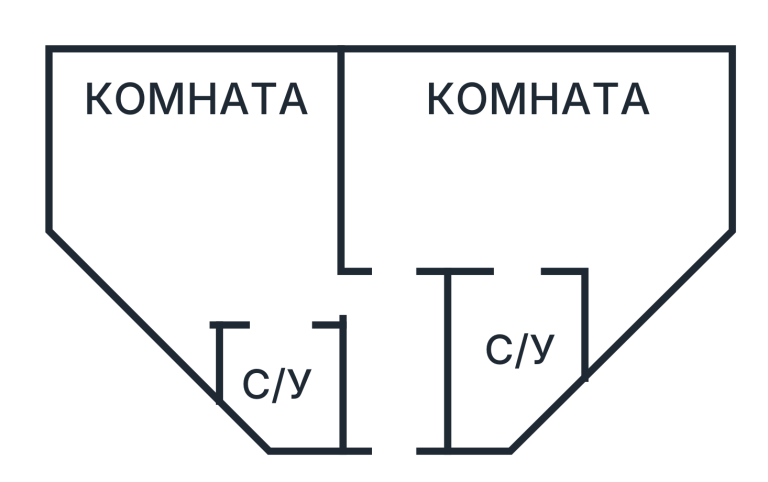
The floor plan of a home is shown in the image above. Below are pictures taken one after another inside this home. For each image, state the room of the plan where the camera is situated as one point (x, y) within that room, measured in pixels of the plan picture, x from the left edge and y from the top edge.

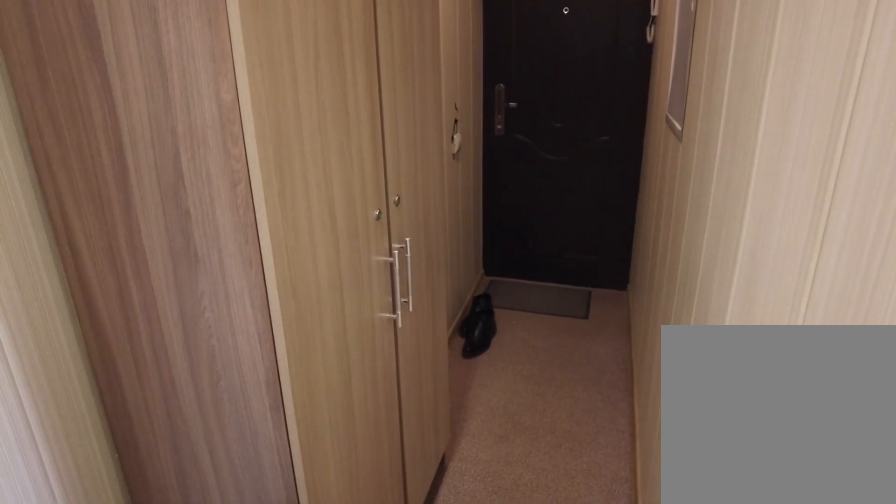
(403, 380)
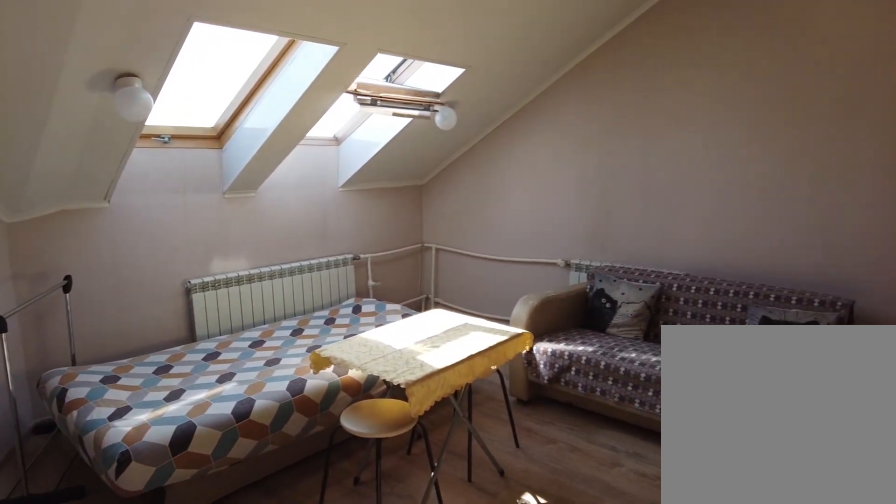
(251, 258)
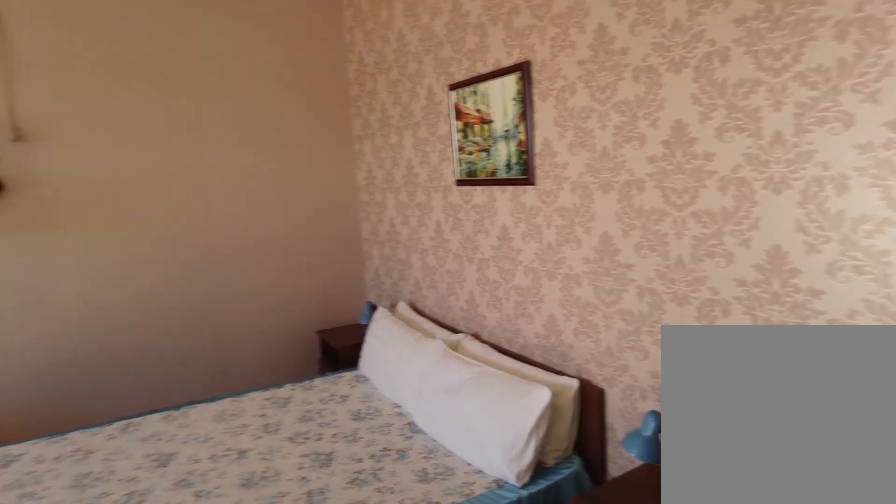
(251, 258)
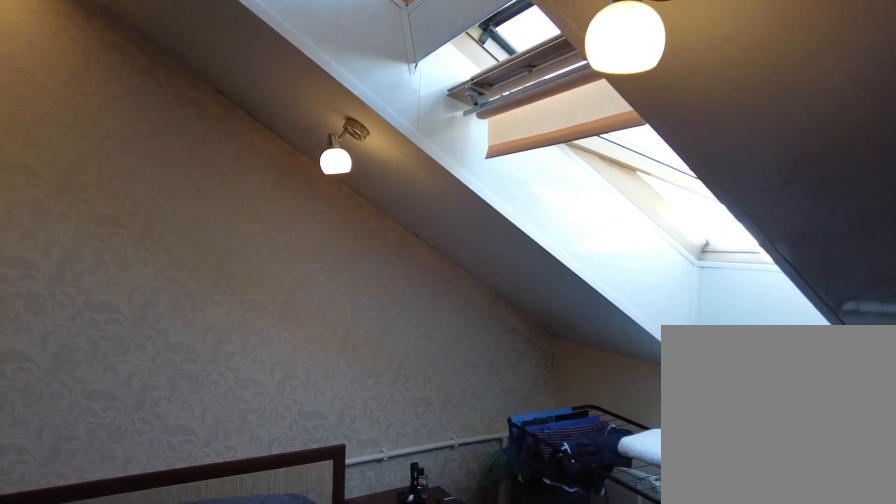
(522, 242)
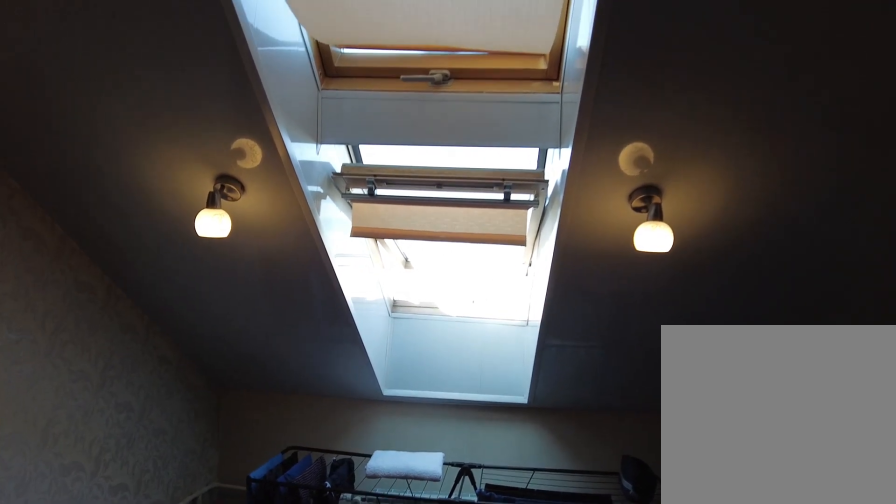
(522, 242)
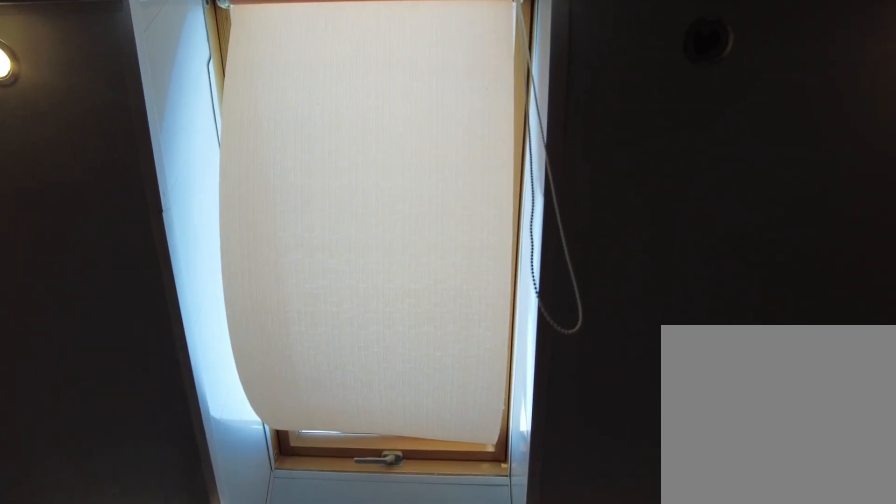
(522, 242)
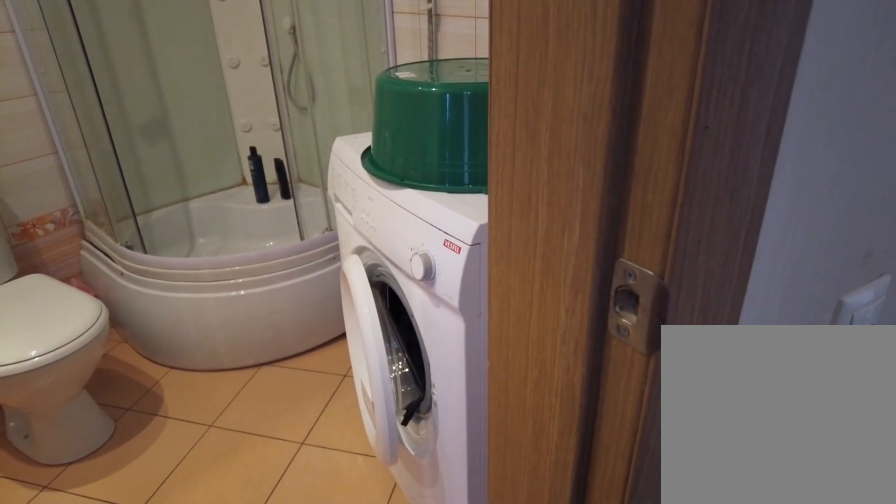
(529, 317)
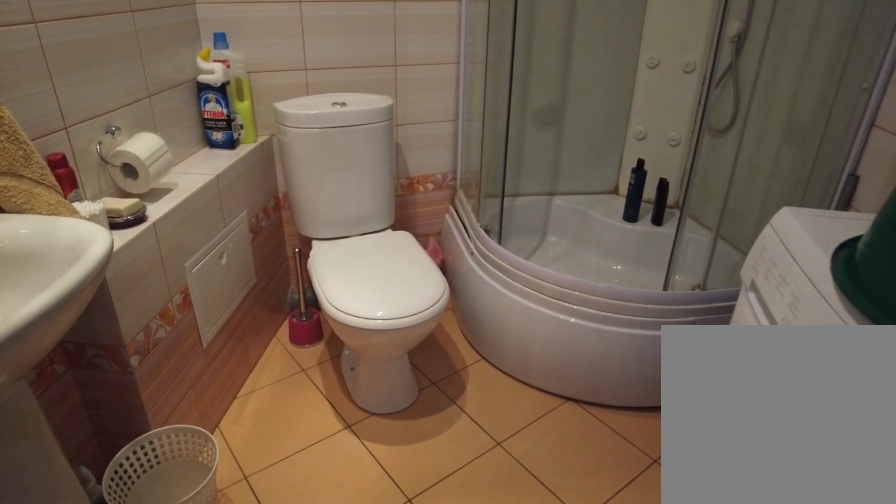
(529, 317)
